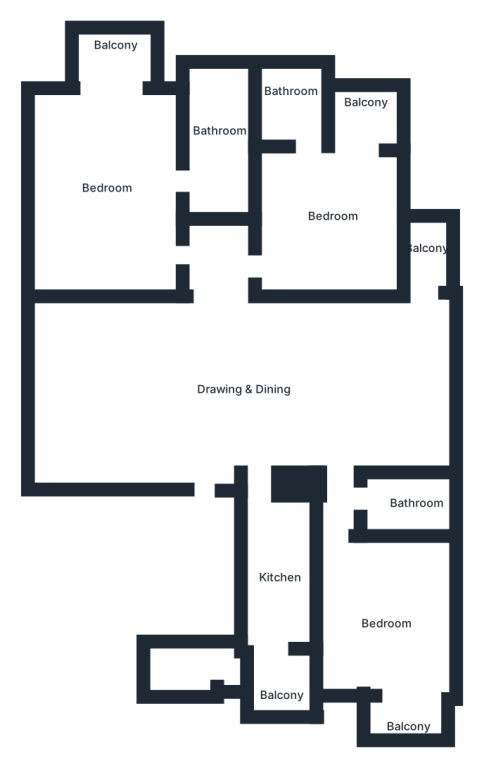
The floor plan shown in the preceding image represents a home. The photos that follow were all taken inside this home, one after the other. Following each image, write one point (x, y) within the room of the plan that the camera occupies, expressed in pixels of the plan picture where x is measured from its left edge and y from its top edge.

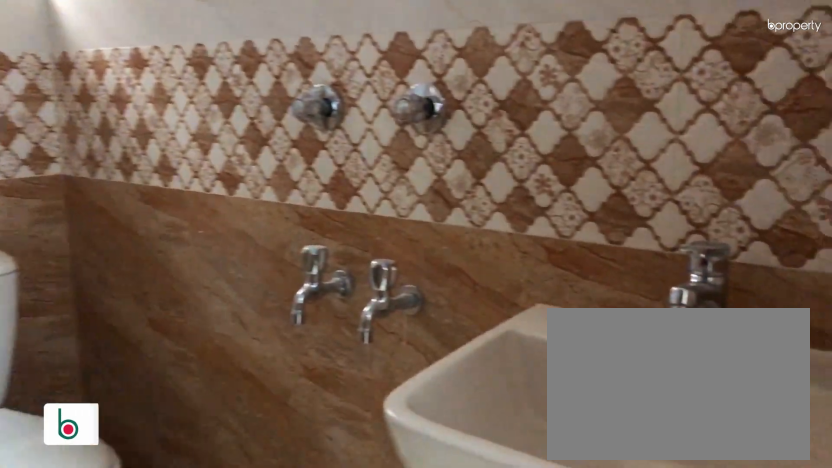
(399, 498)
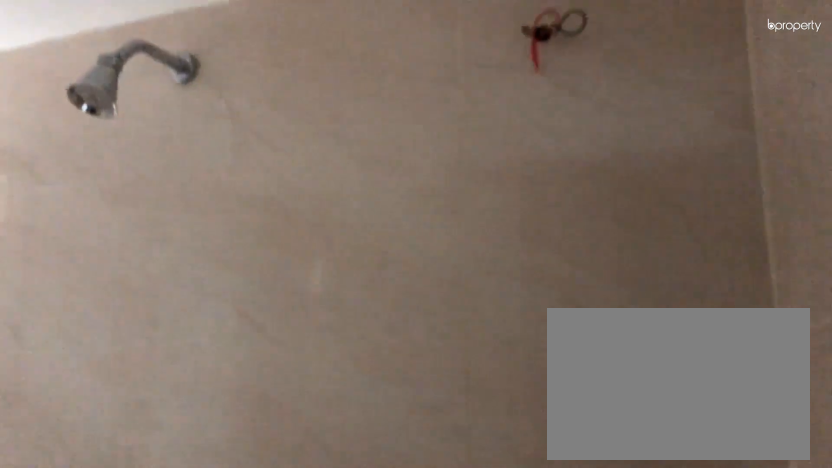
(399, 498)
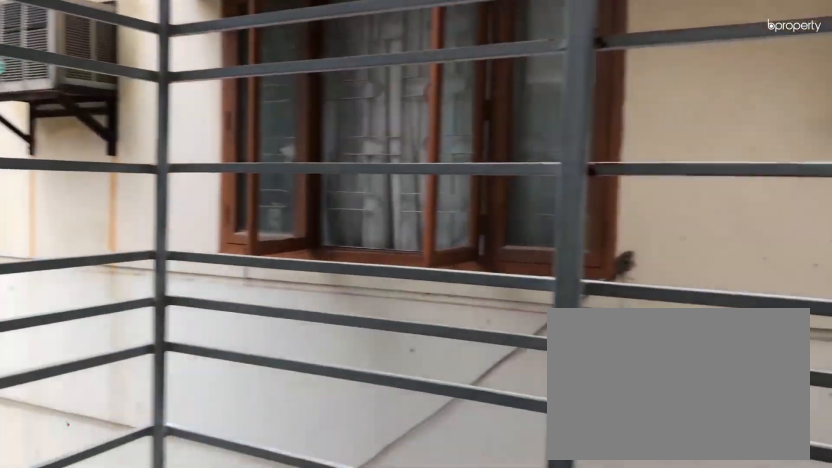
(424, 245)
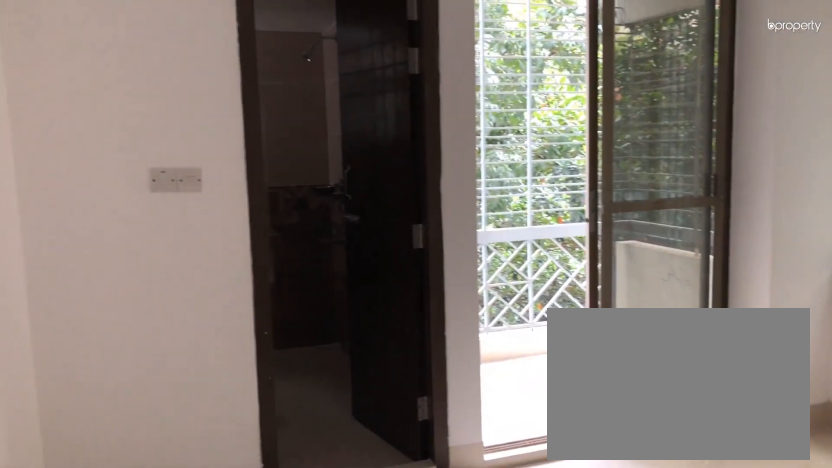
(324, 214)
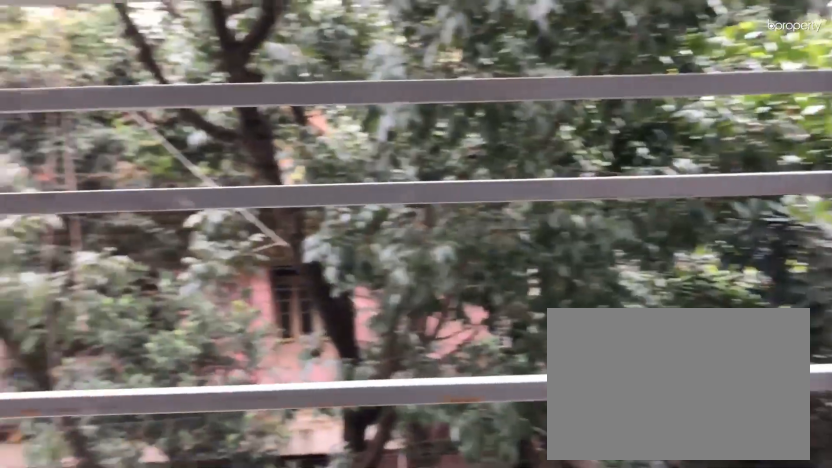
(363, 116)
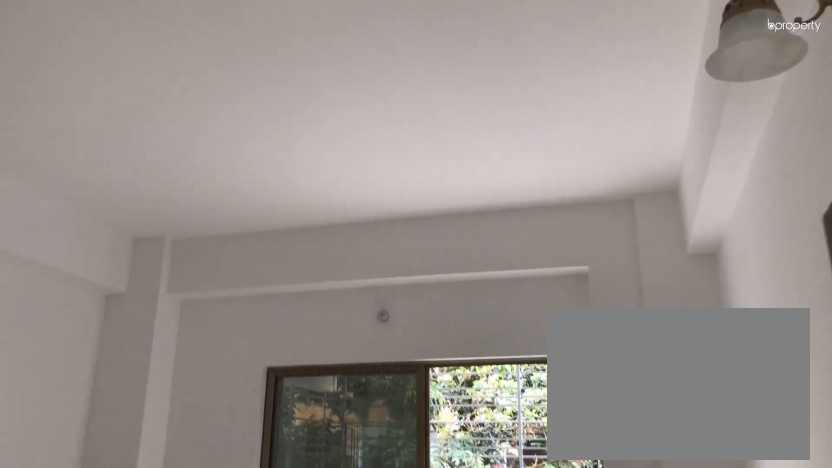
(104, 170)
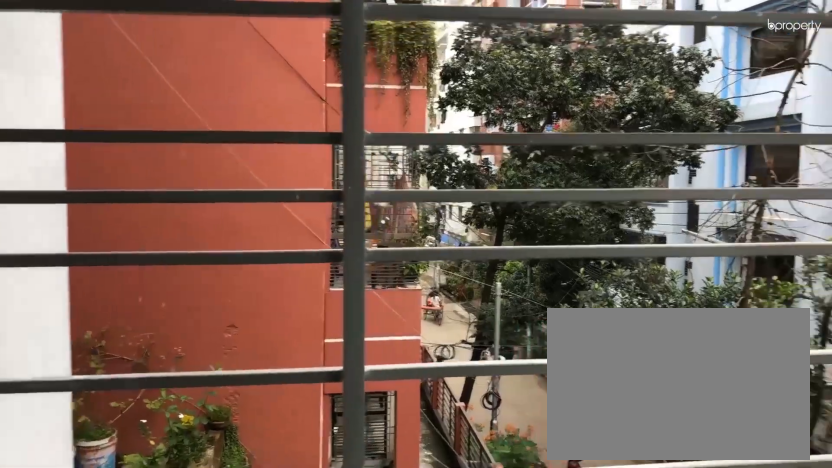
(111, 48)
